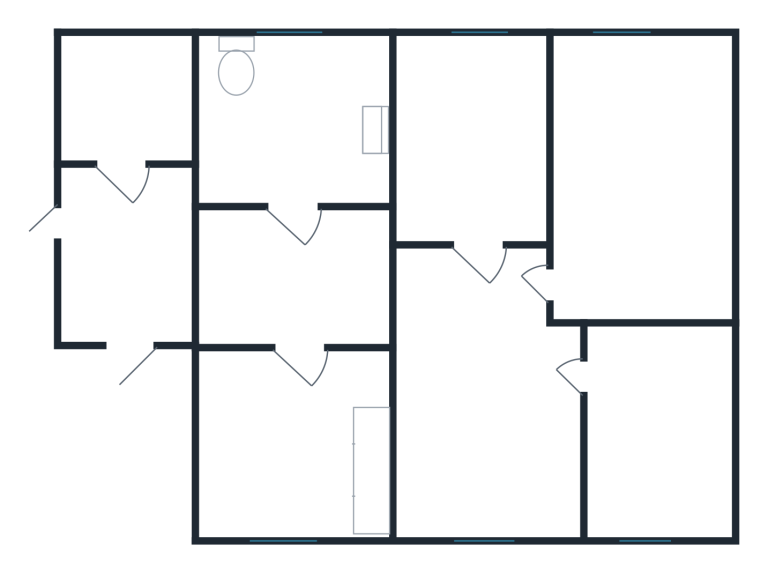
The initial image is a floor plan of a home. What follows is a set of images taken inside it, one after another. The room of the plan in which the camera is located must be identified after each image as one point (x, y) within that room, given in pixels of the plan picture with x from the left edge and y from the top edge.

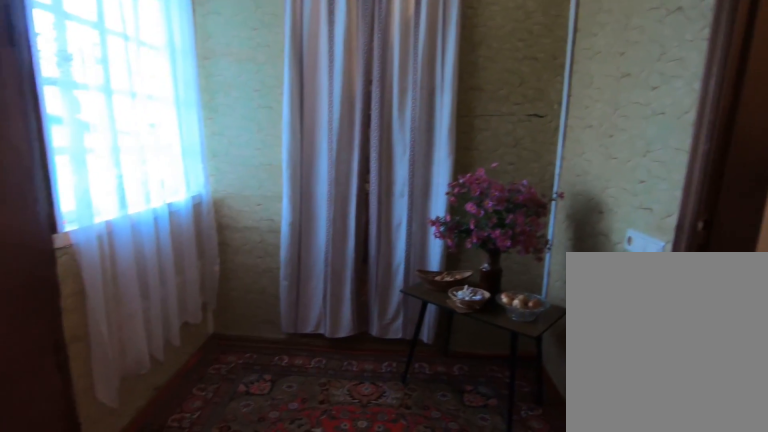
(125, 307)
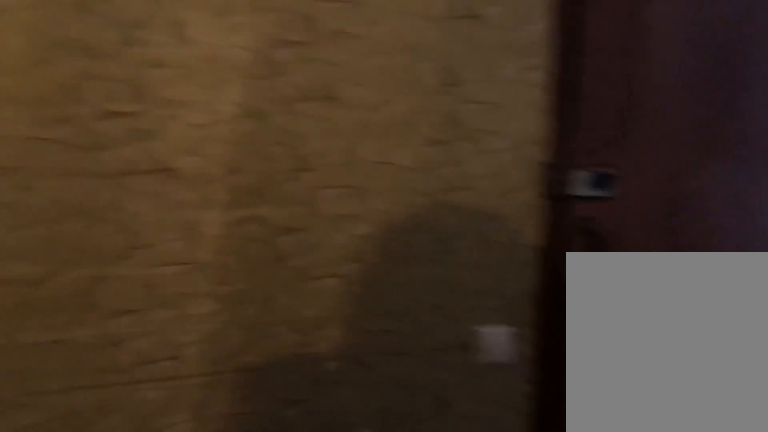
(125, 307)
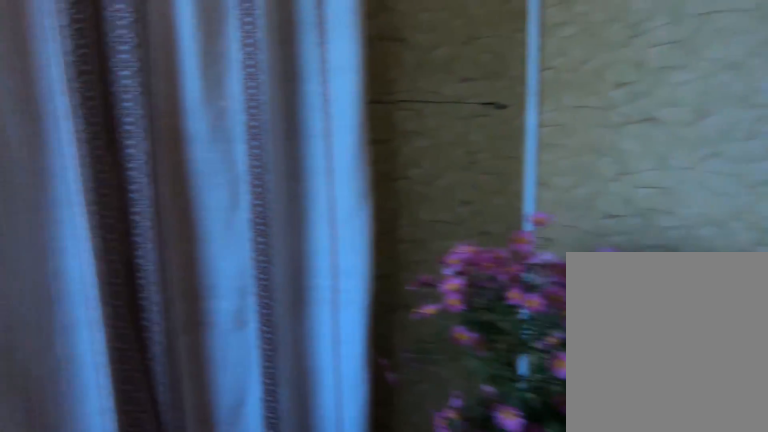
(122, 172)
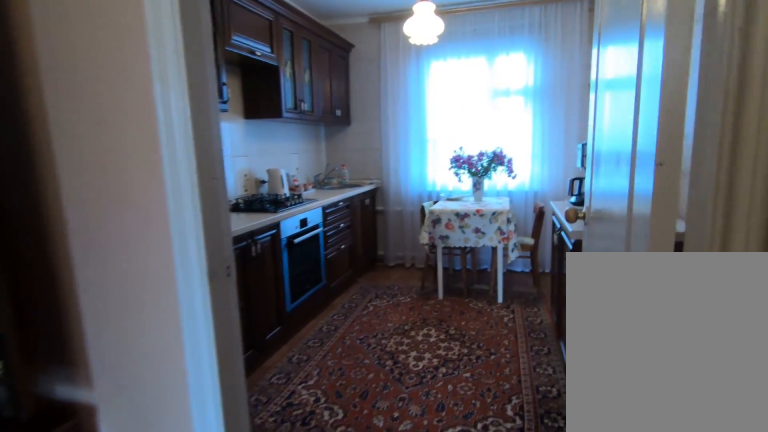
(270, 313)
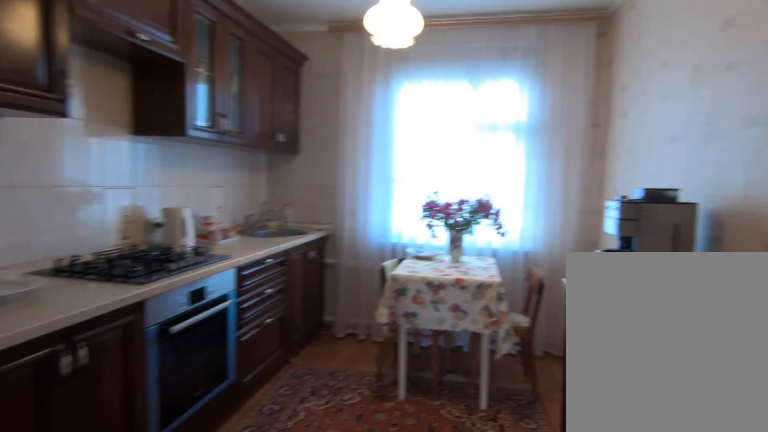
(306, 391)
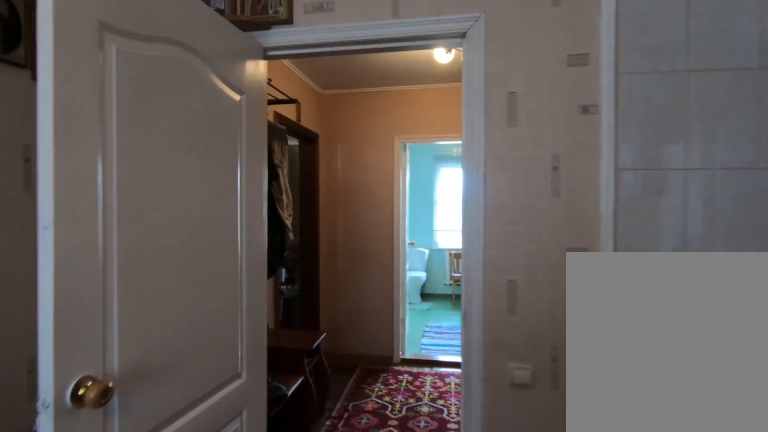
(307, 397)
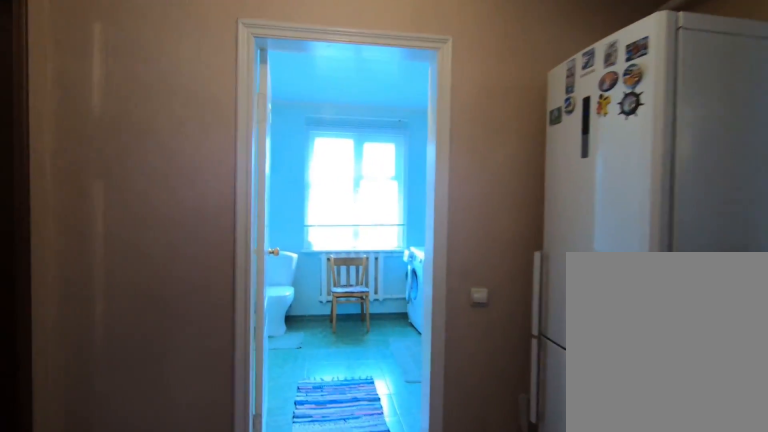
(302, 301)
